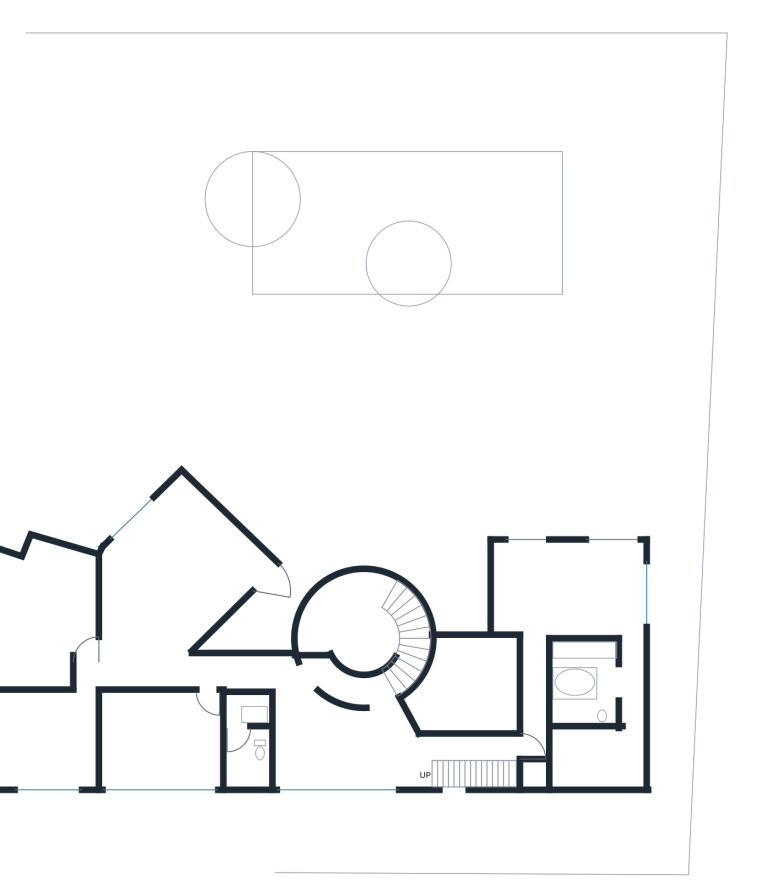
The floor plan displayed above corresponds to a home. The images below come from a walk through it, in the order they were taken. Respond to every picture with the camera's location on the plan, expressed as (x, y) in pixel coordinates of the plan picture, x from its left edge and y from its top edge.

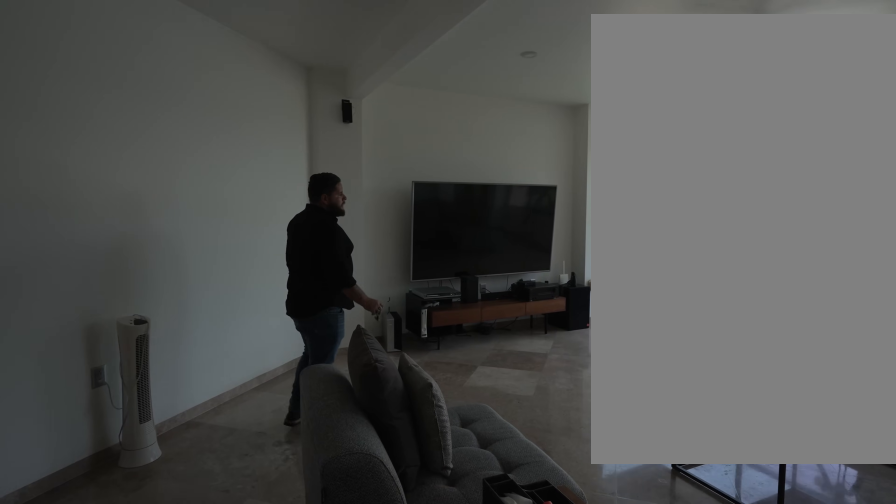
(185, 673)
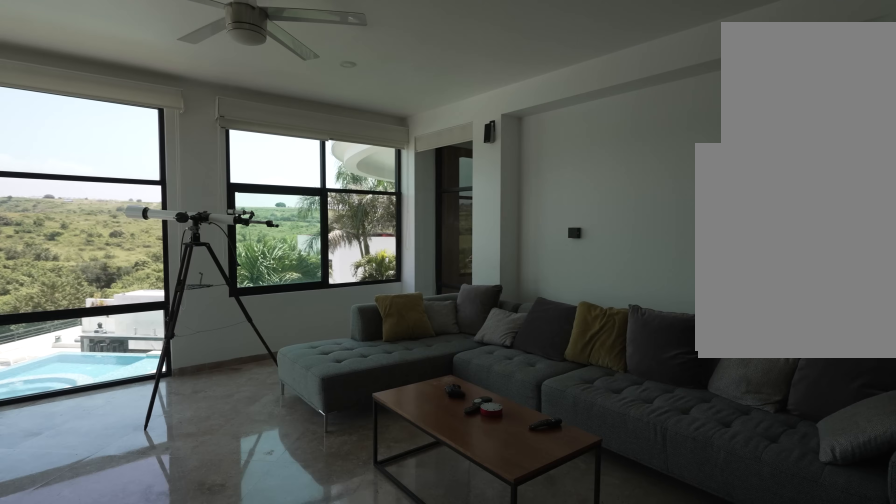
(156, 601)
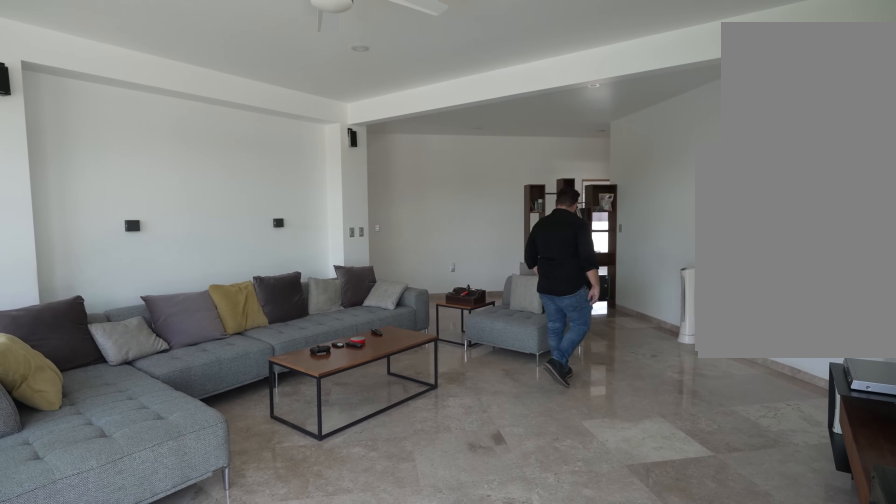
(180, 509)
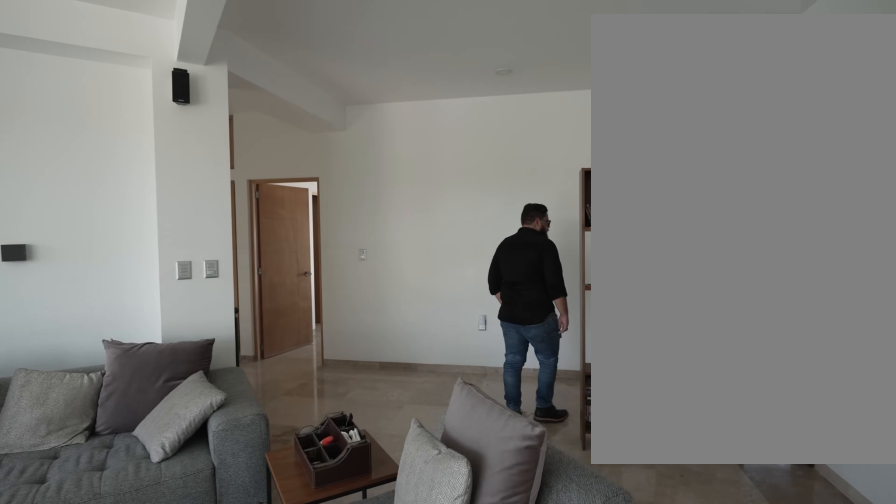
(180, 509)
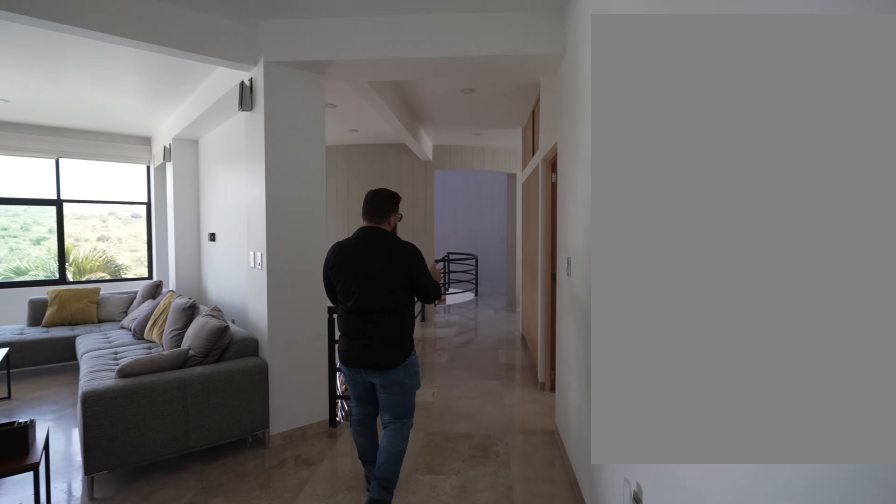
(180, 671)
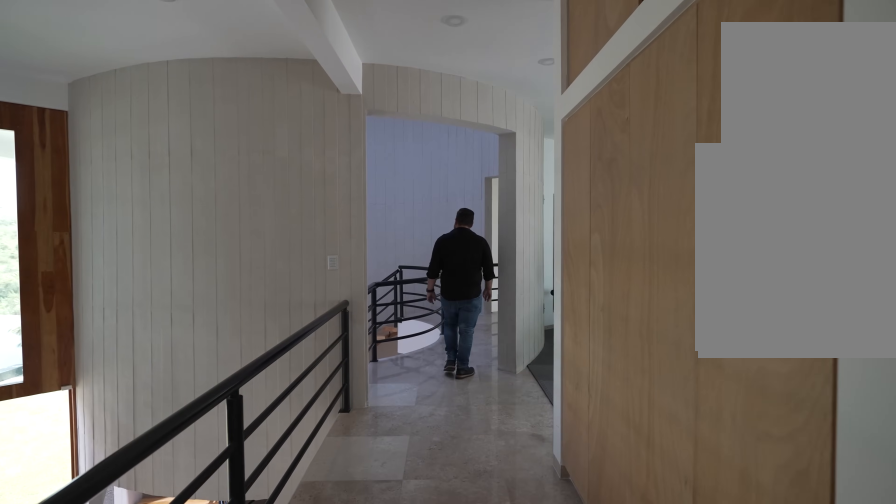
(293, 678)
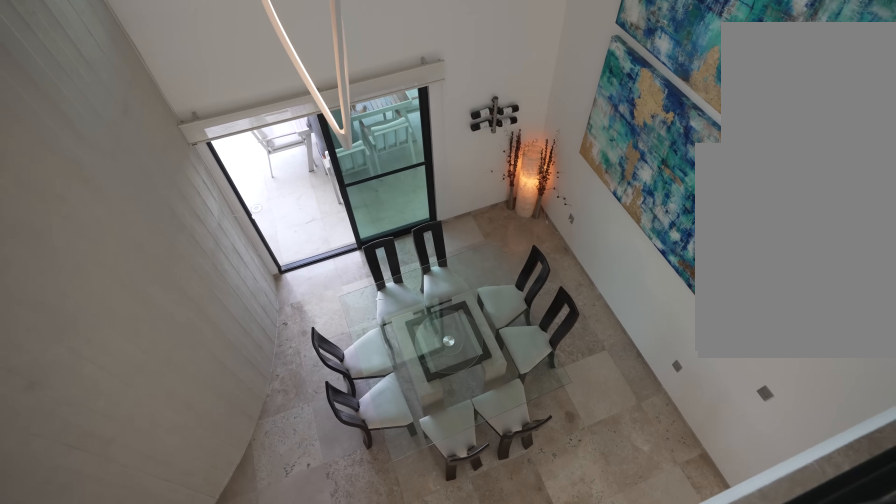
(458, 750)
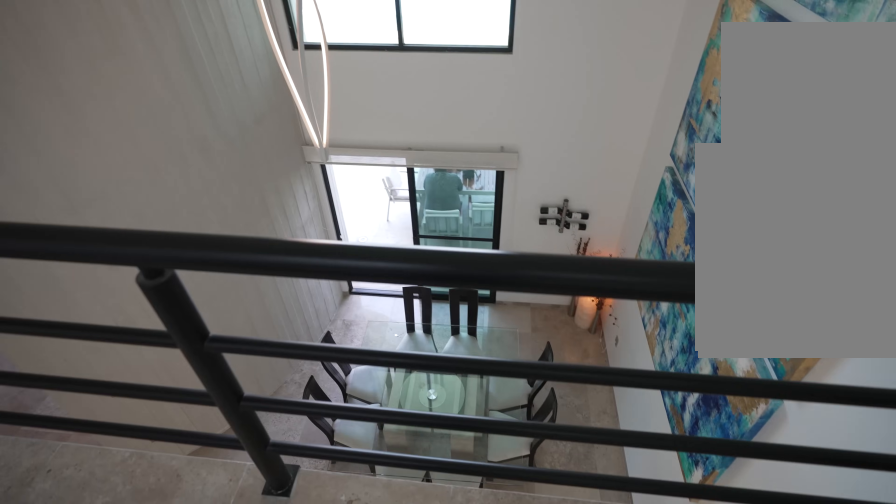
(470, 751)
